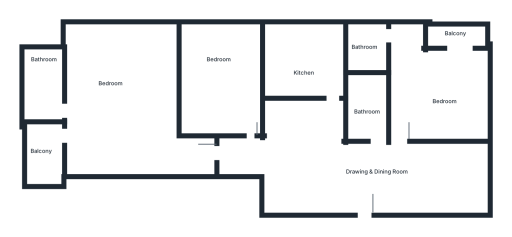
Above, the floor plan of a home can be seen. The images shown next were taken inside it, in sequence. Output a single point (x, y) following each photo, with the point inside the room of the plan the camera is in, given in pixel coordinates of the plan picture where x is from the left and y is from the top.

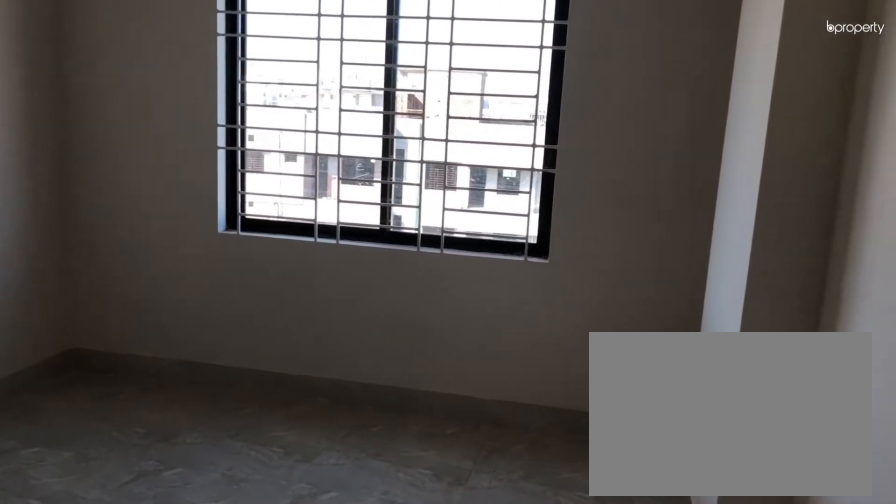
(240, 112)
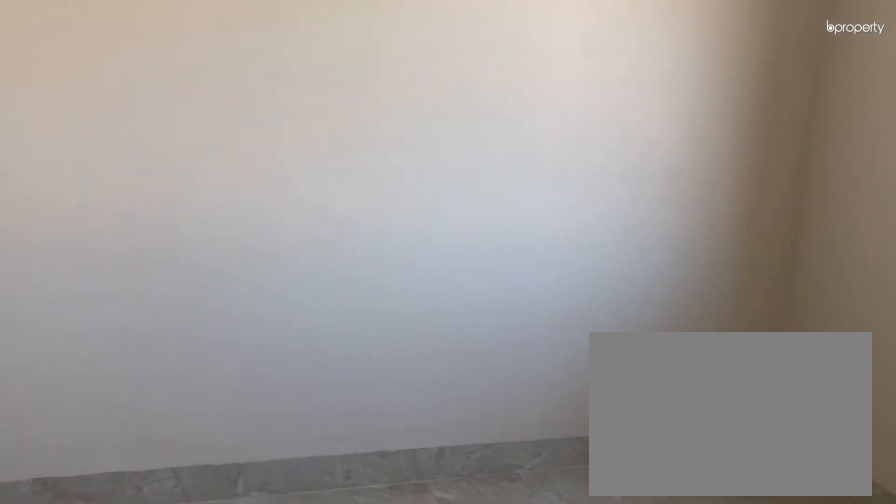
(223, 83)
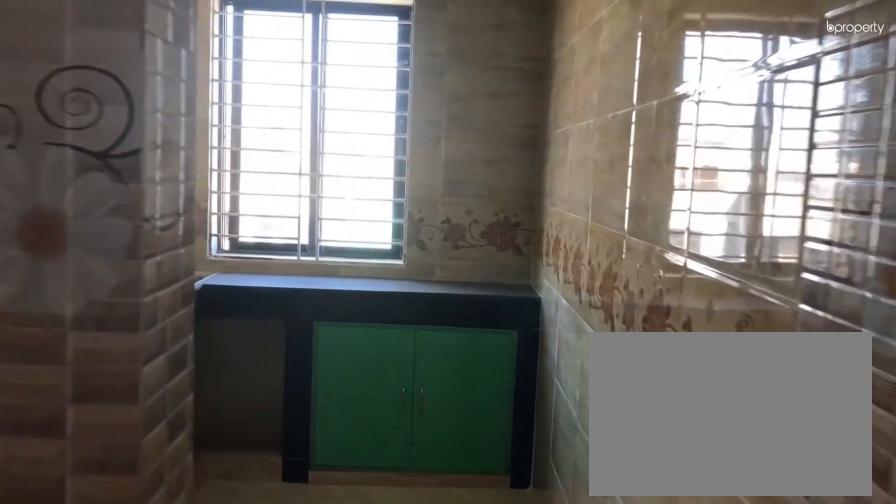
(307, 65)
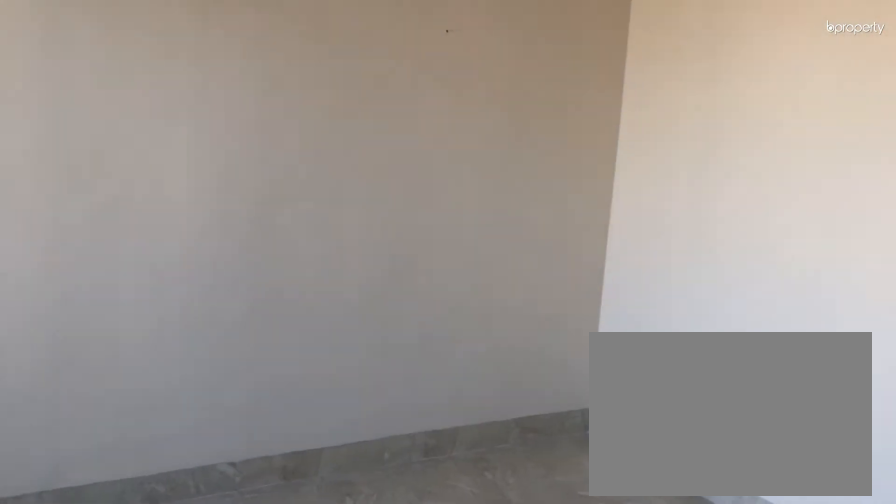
(437, 87)
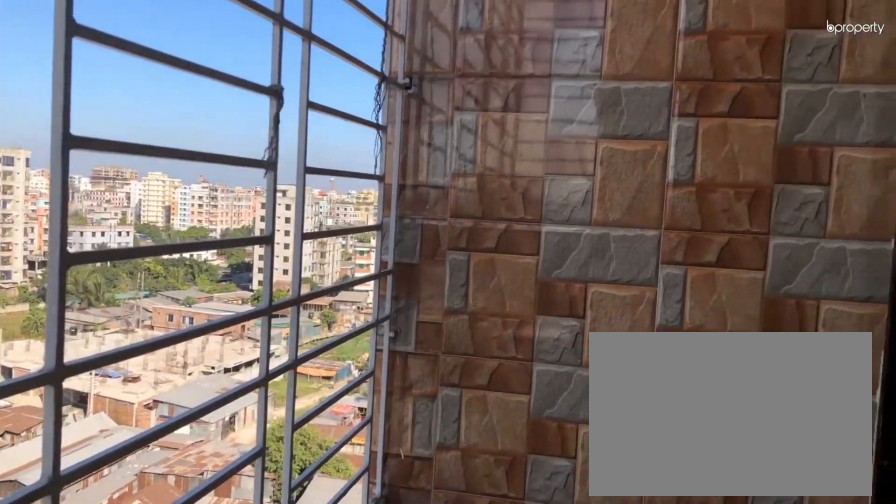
(457, 38)
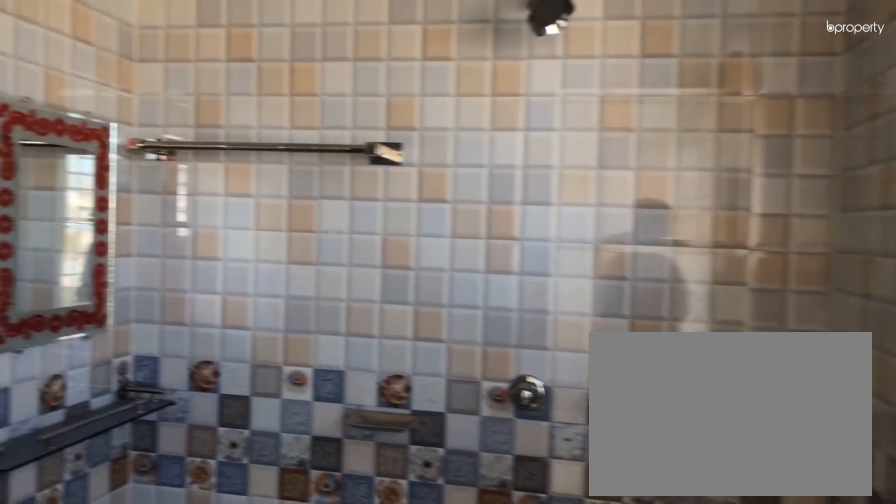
(367, 53)
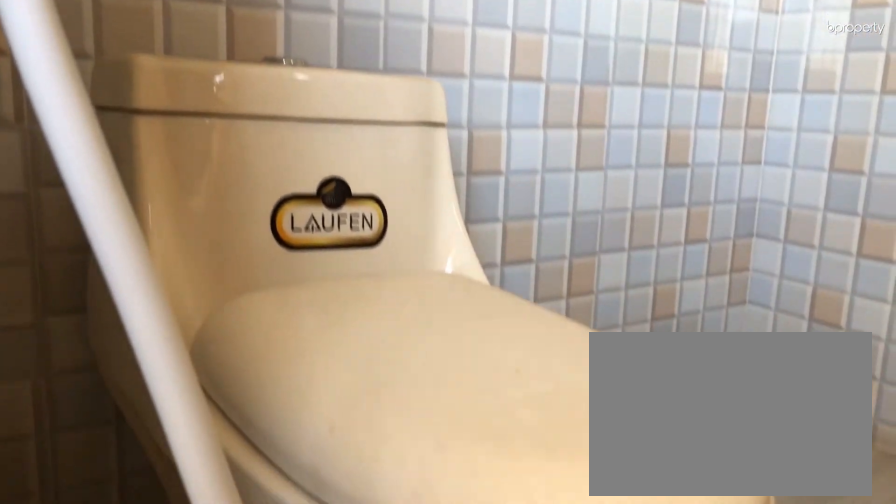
(367, 53)
